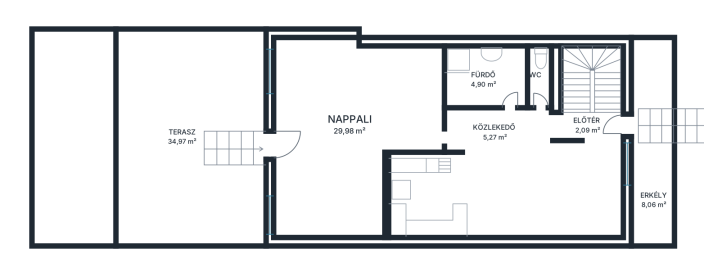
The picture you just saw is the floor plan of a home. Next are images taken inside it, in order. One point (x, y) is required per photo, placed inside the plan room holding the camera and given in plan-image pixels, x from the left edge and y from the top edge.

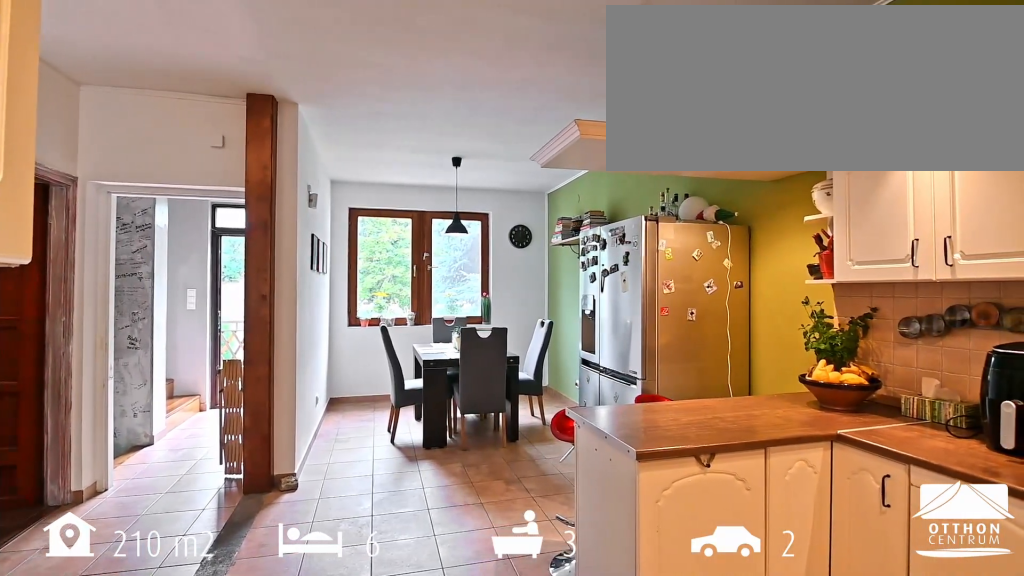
(518, 186)
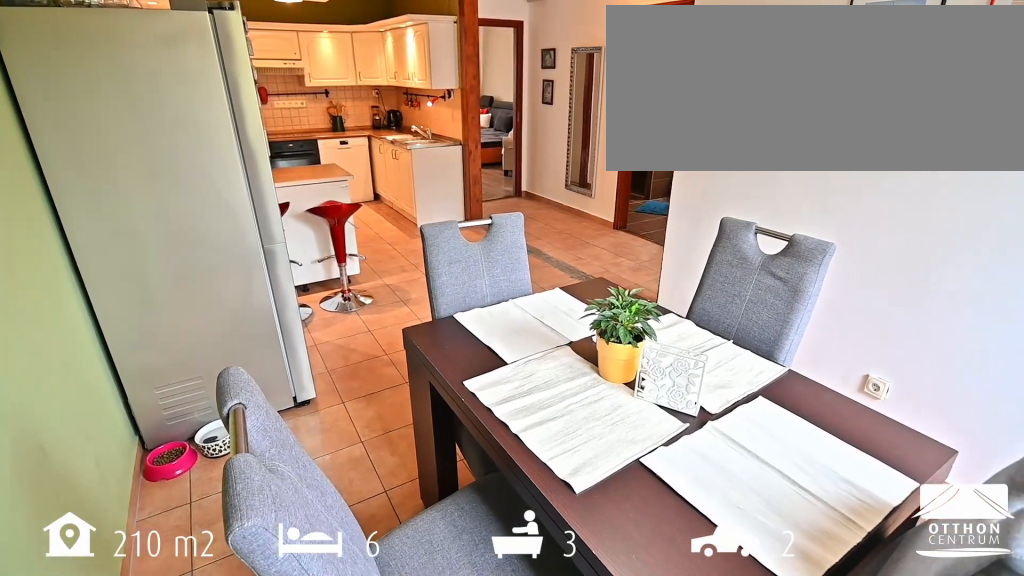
(518, 186)
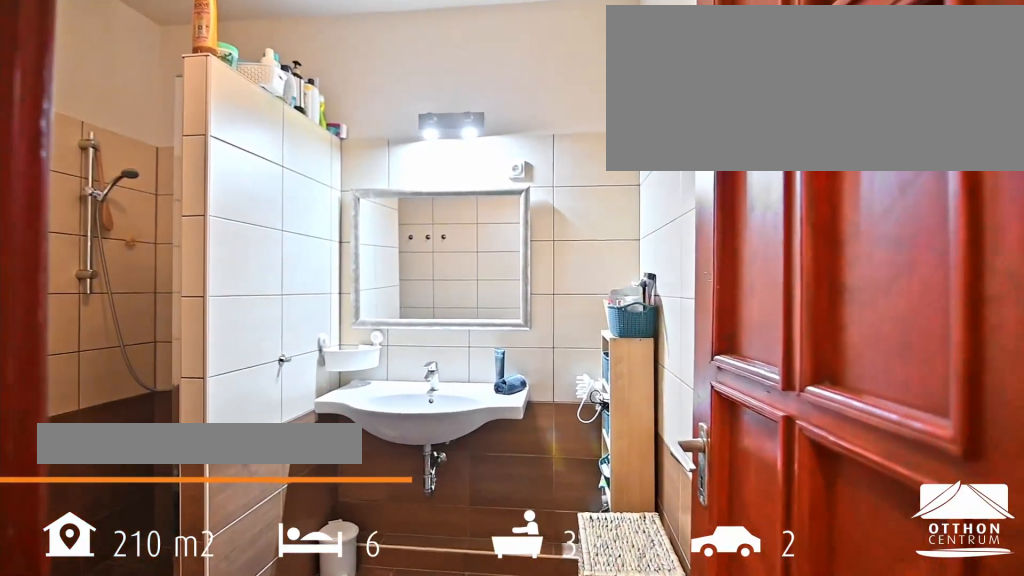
(482, 79)
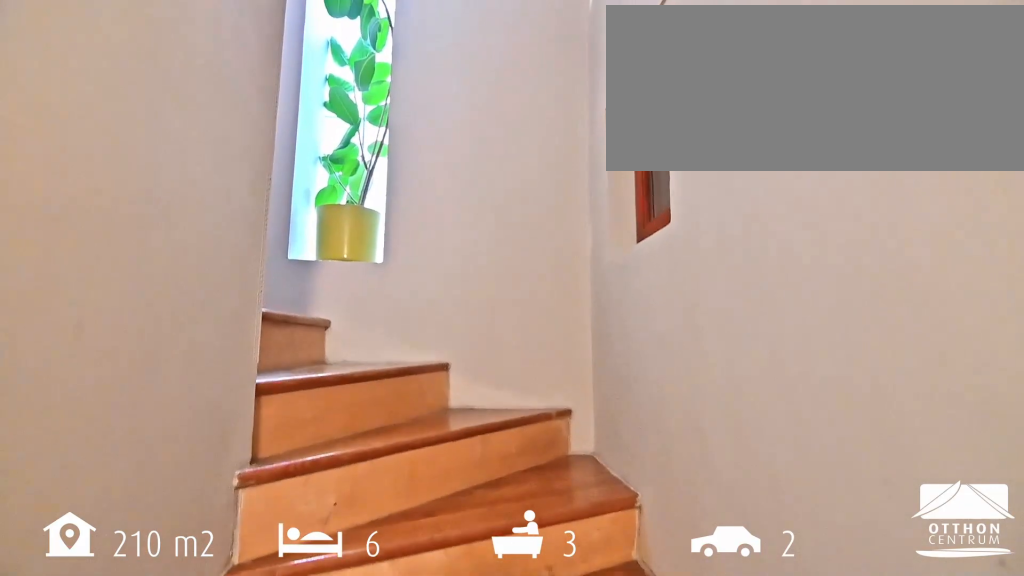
(591, 76)
